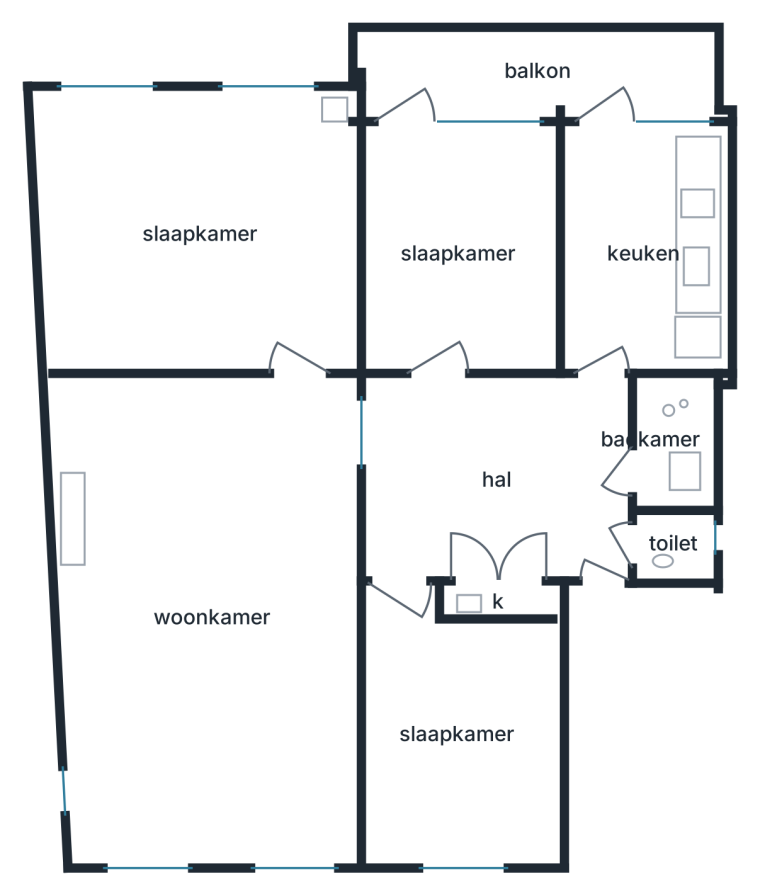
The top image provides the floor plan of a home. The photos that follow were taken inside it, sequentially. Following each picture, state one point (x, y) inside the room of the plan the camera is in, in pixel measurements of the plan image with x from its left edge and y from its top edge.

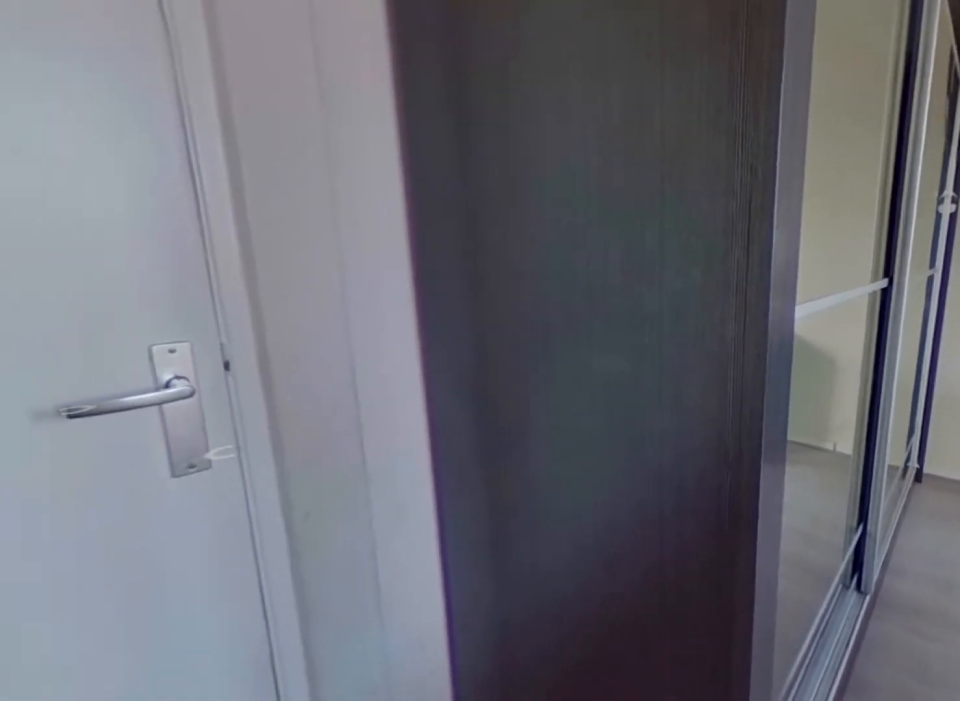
(199, 232)
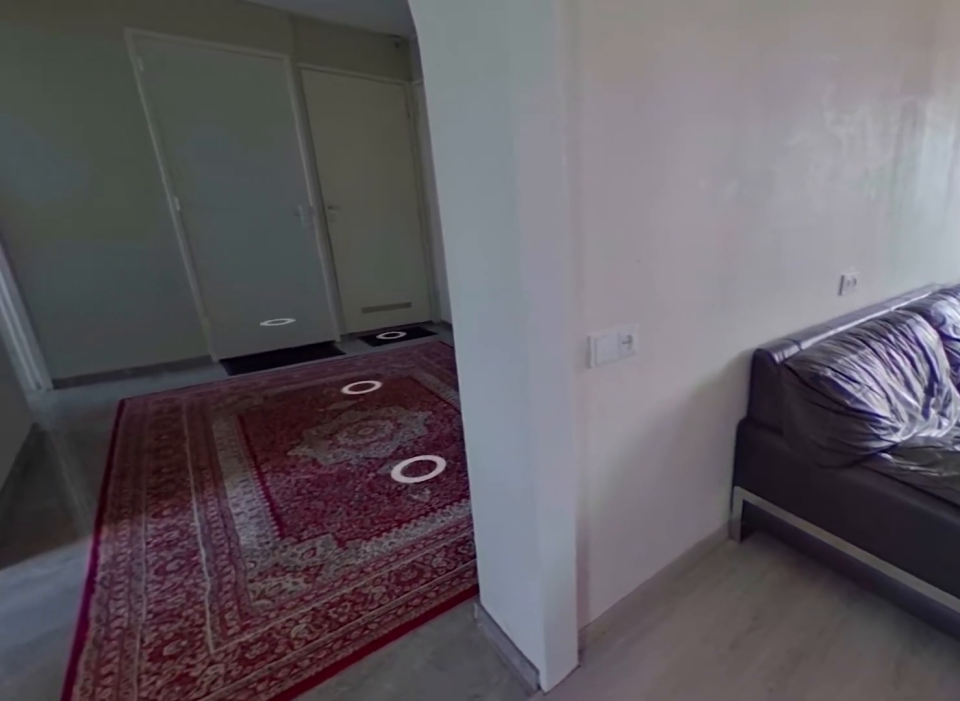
(213, 618)
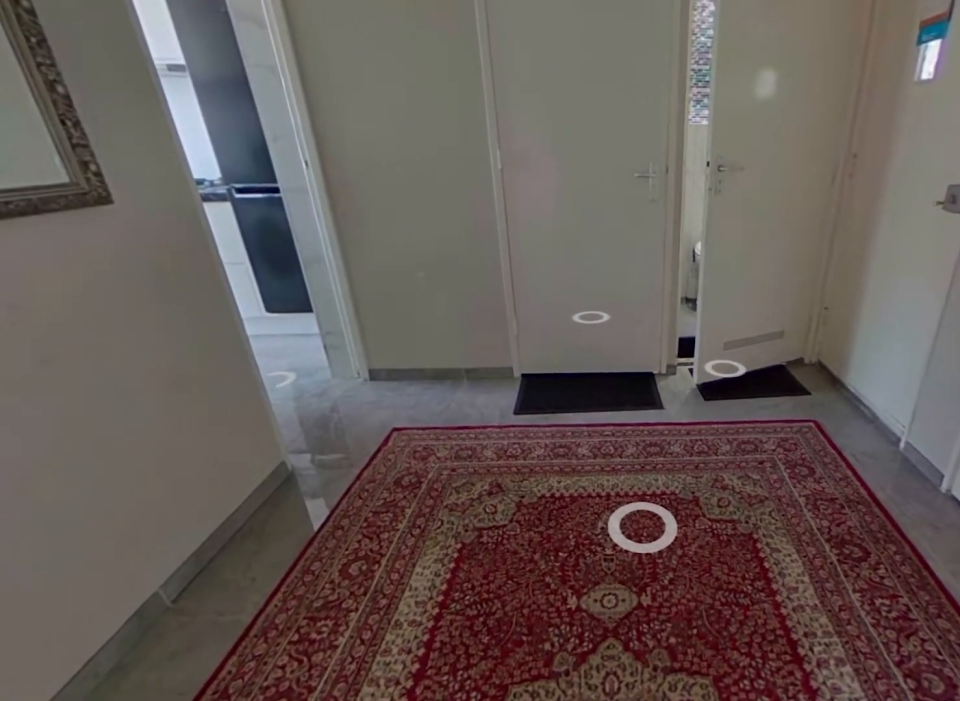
(494, 473)
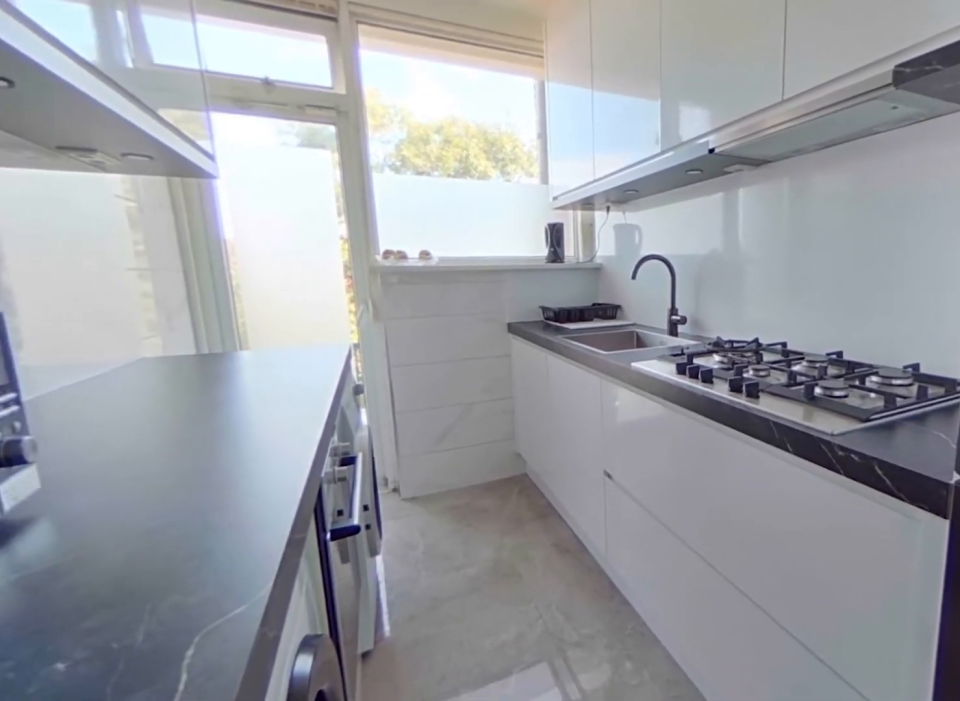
(642, 249)
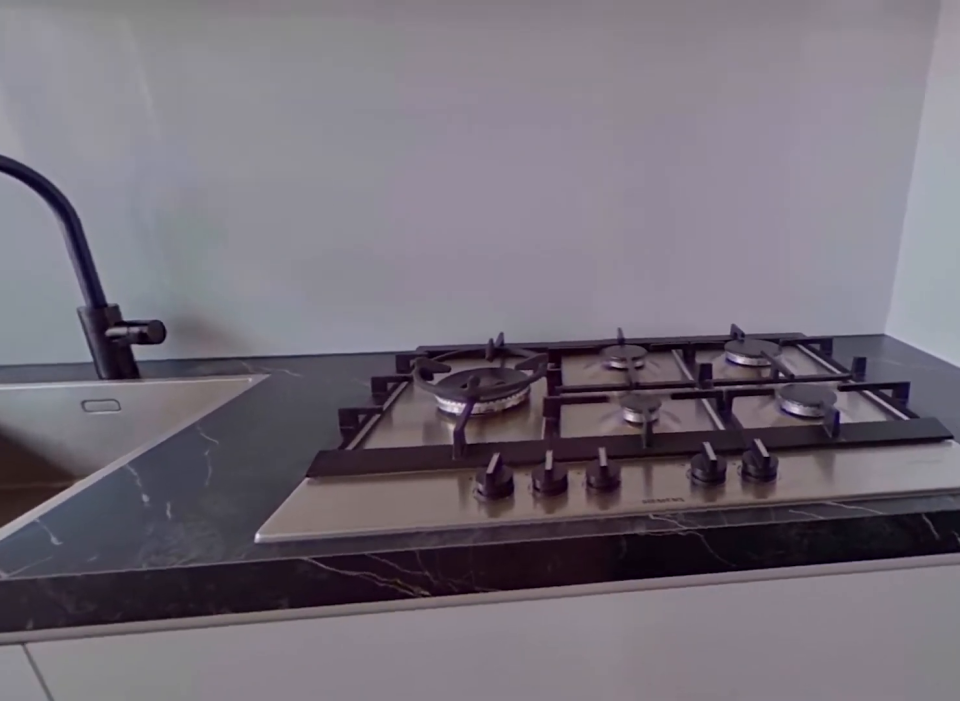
(642, 249)
